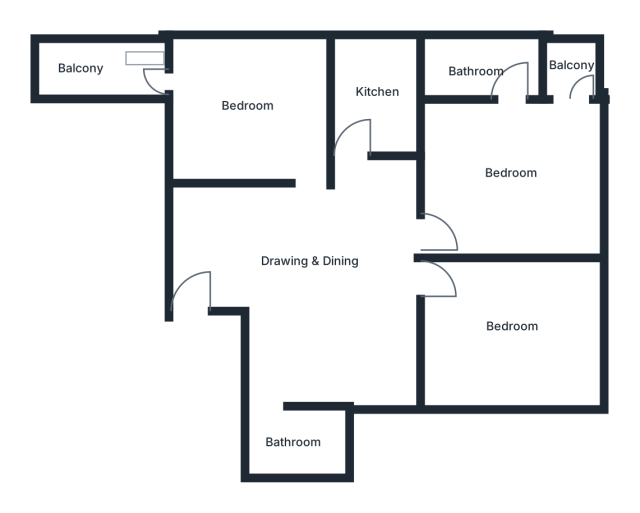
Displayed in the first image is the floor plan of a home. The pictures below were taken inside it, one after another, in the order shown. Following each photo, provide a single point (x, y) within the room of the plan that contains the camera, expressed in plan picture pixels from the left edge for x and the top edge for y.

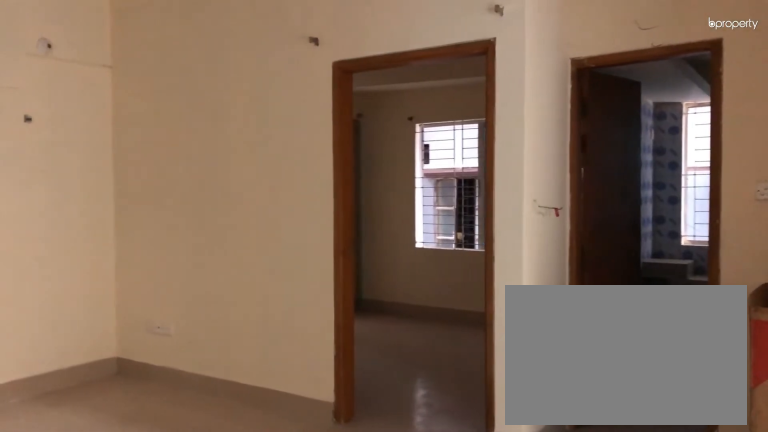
(308, 261)
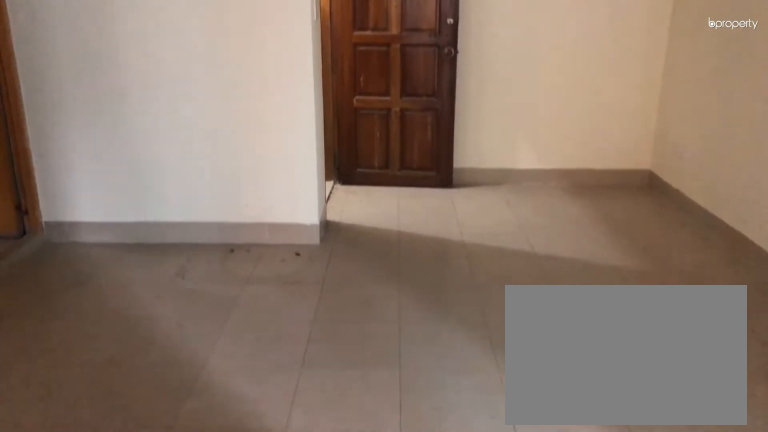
(308, 261)
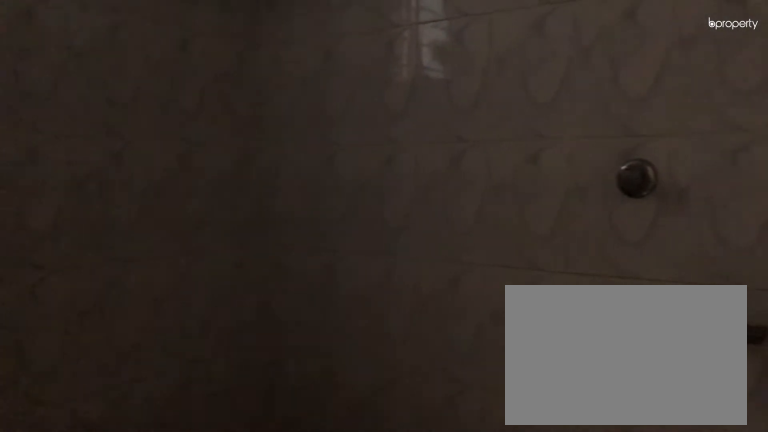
(294, 442)
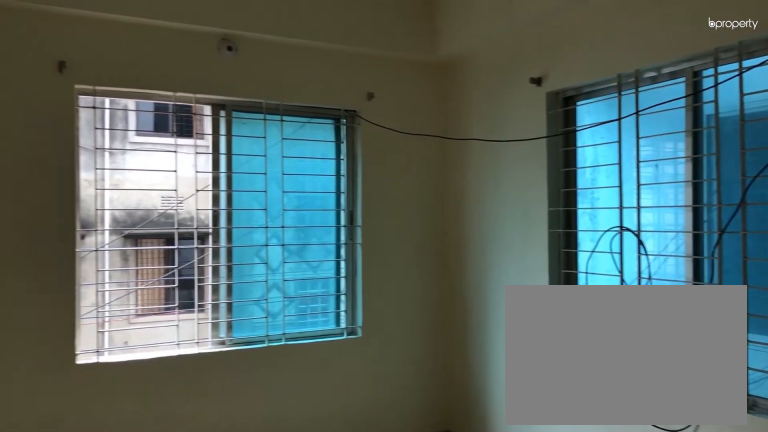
(514, 328)
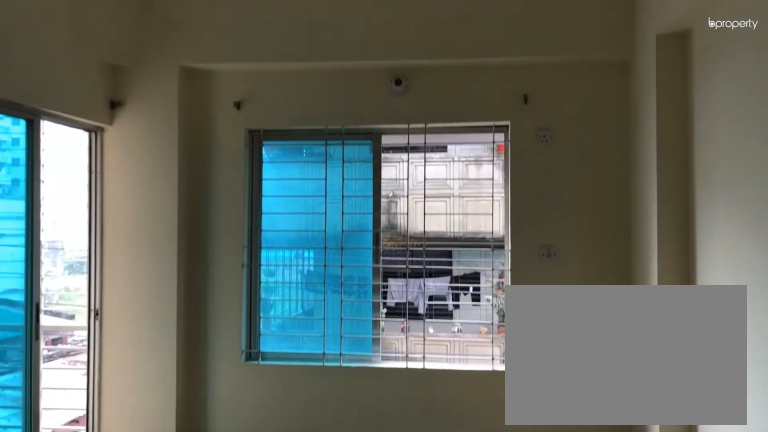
(513, 171)
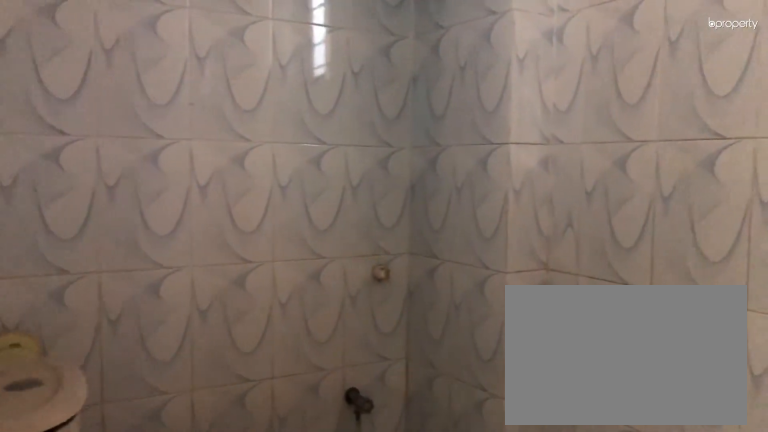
(475, 73)
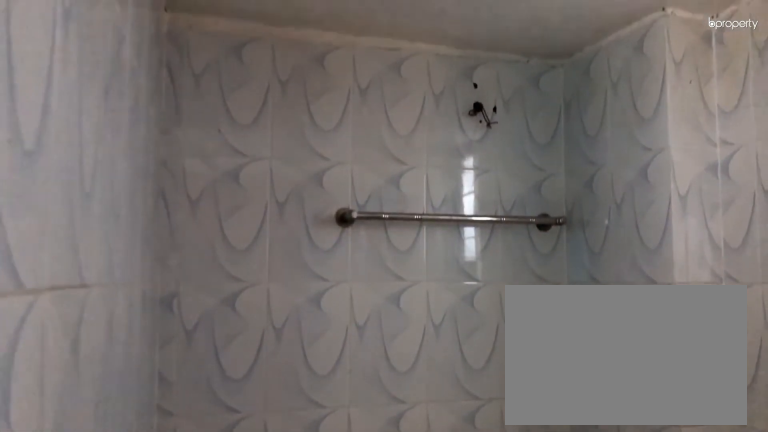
(475, 73)
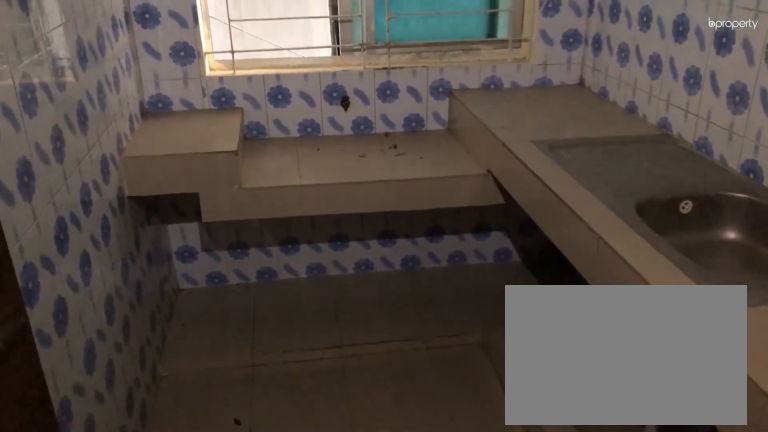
(378, 87)
